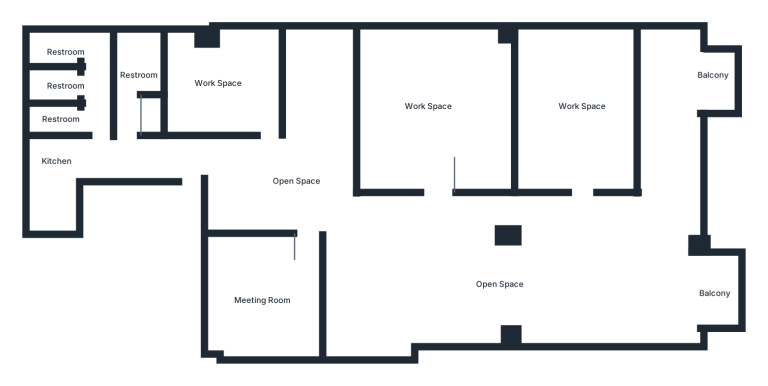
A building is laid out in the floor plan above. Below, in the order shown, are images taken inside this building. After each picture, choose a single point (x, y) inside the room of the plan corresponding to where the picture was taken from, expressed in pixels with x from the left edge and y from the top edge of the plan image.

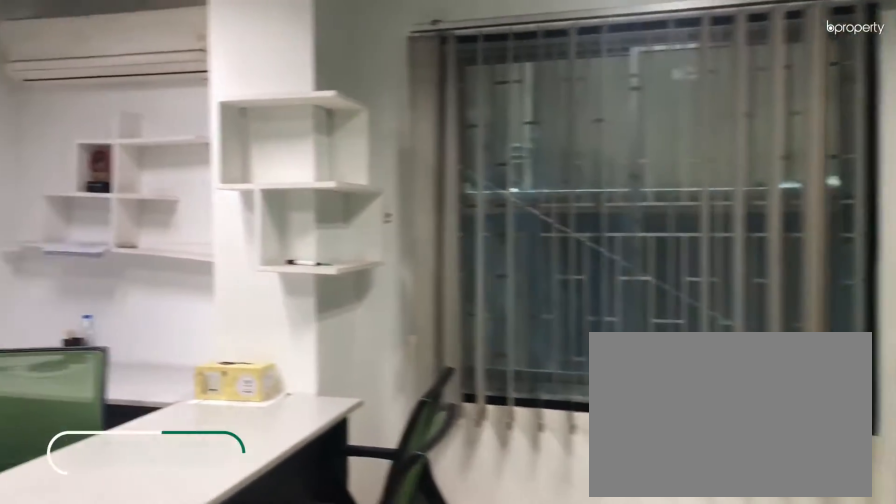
(229, 84)
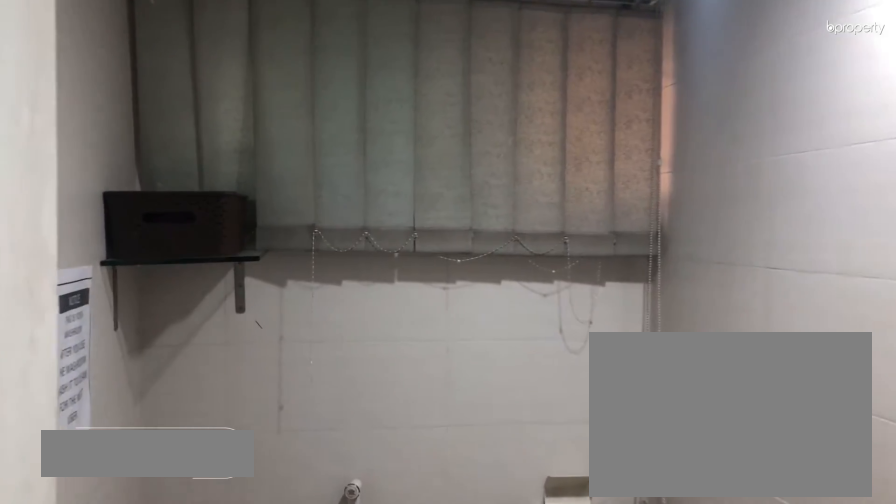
(131, 72)
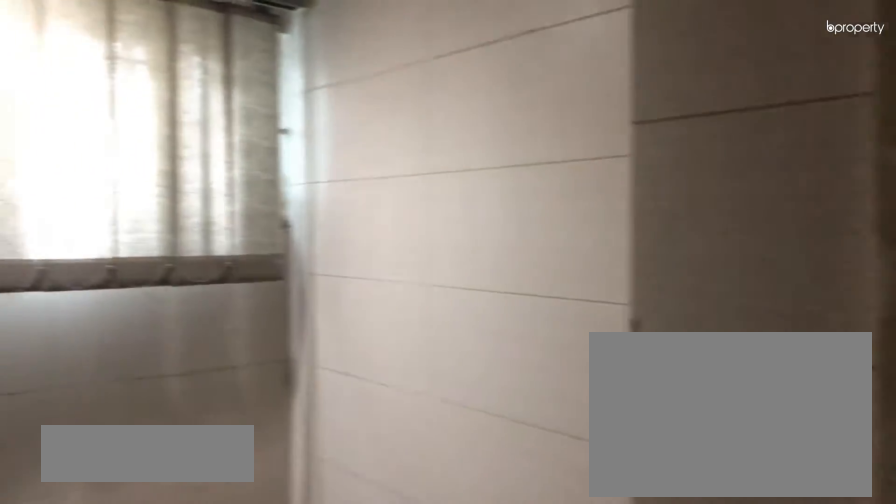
(74, 48)
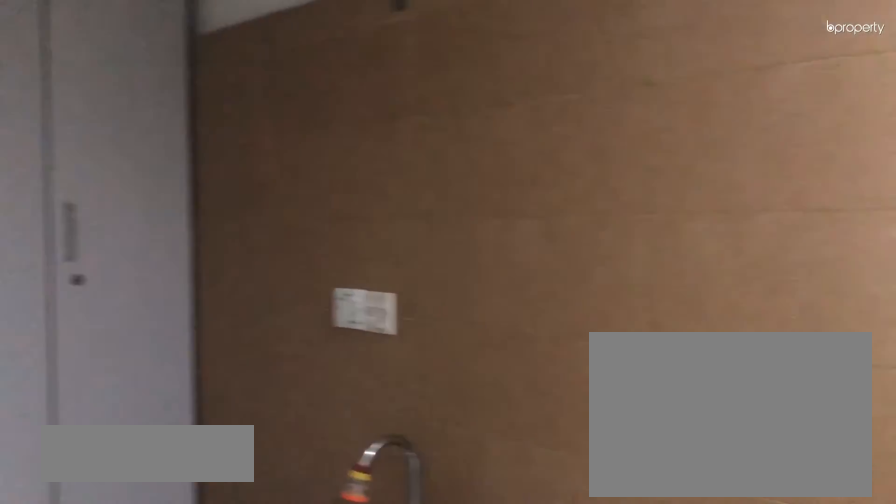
(51, 201)
